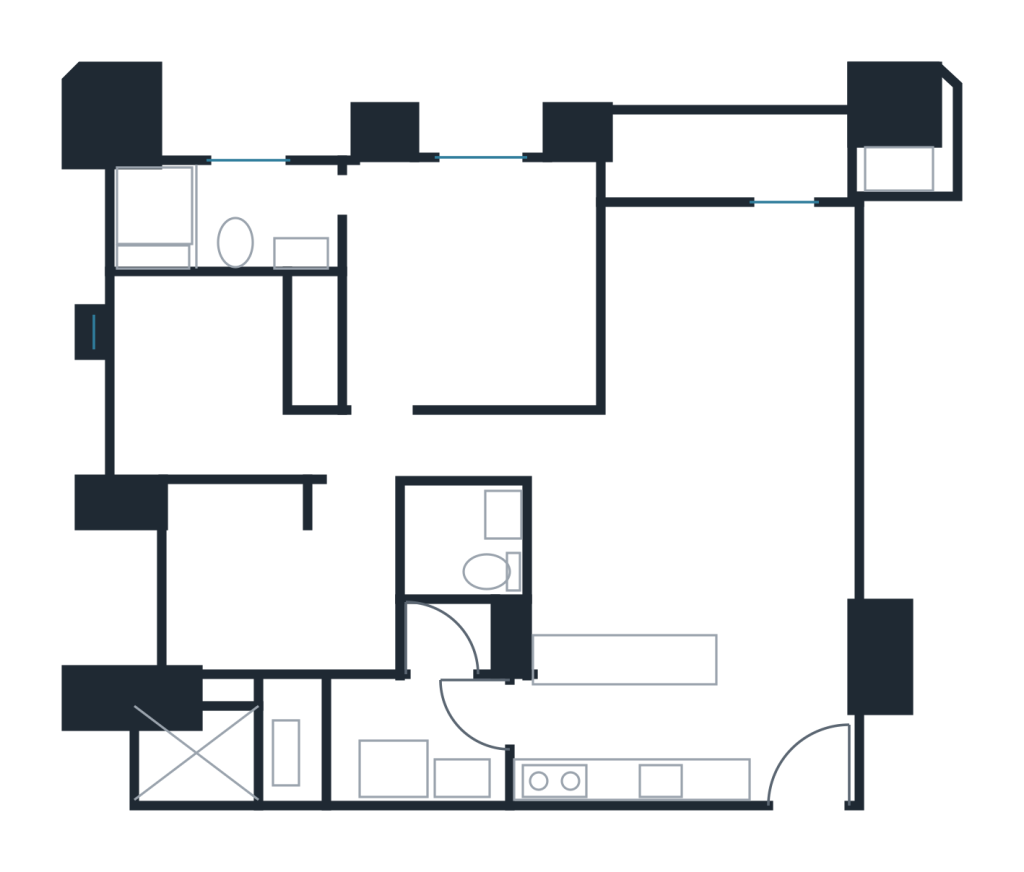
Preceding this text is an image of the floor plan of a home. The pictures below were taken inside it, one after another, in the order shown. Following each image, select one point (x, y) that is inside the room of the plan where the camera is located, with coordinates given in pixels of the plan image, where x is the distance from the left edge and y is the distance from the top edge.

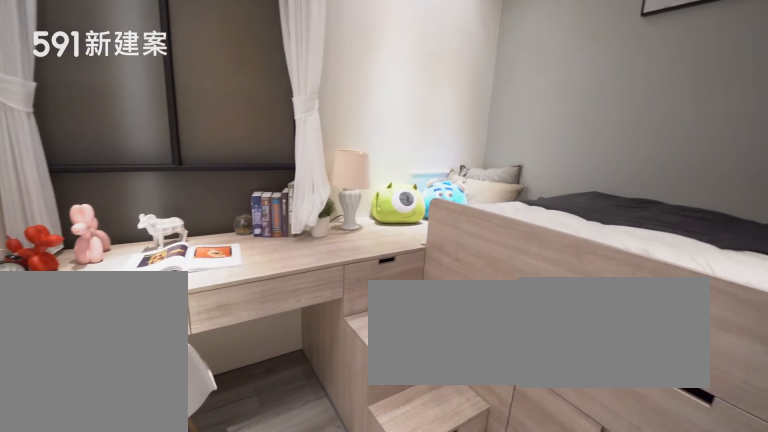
(225, 375)
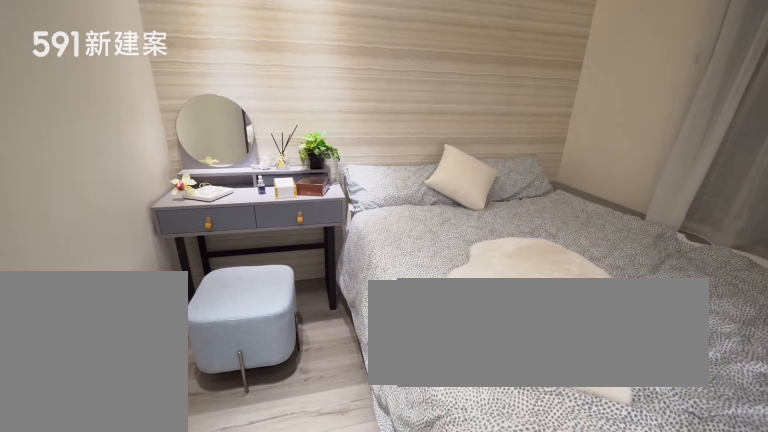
(279, 577)
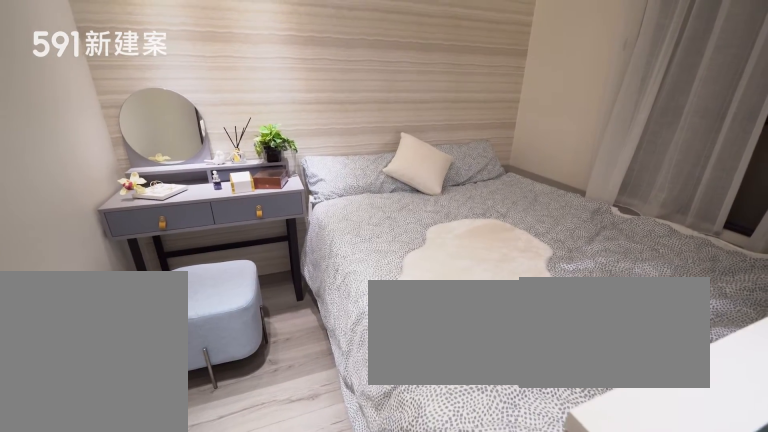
(279, 577)
